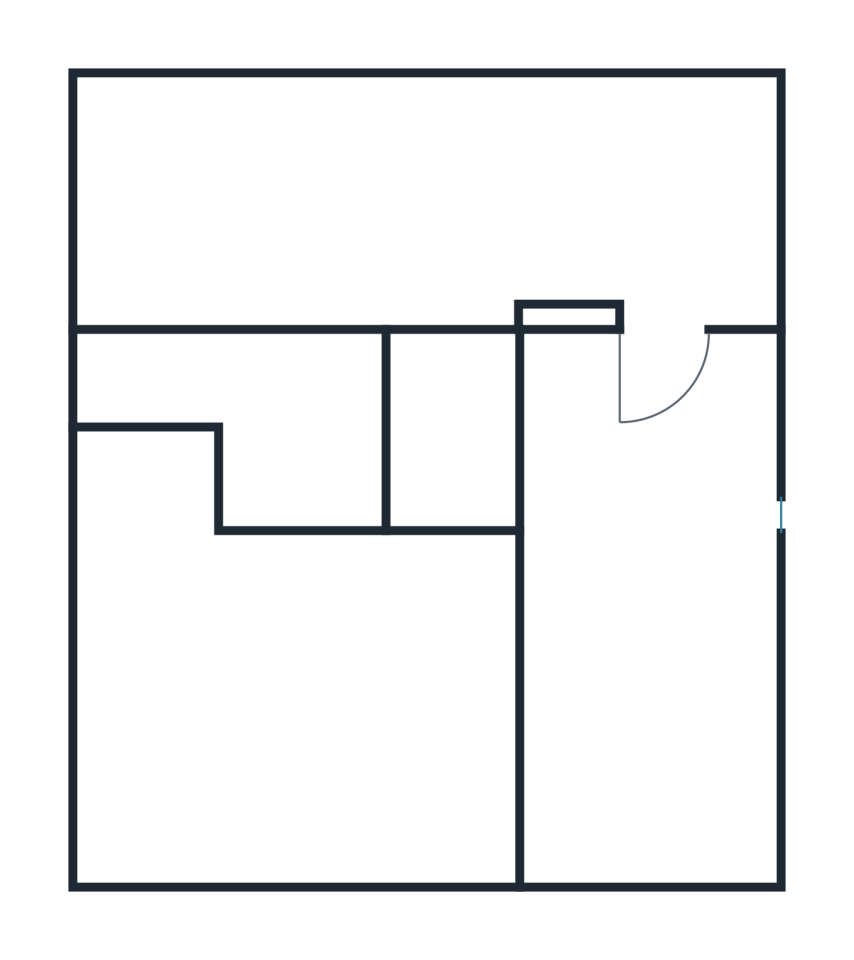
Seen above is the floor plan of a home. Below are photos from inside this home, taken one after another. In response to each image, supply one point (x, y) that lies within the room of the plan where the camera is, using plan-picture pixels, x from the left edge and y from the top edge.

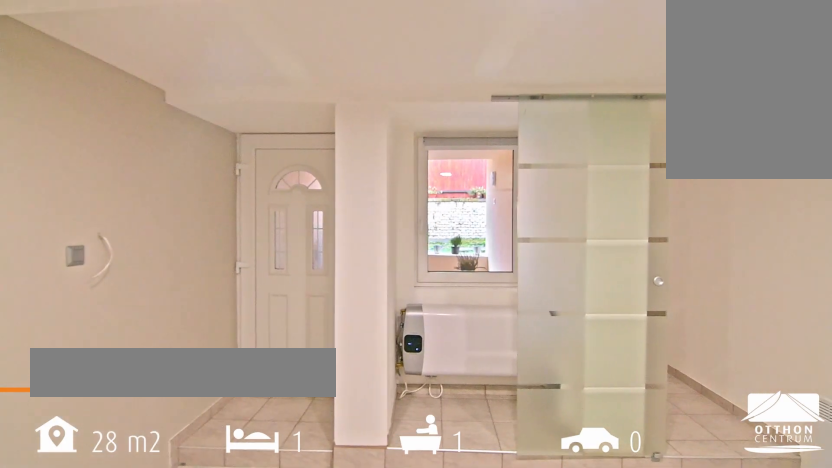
(381, 208)
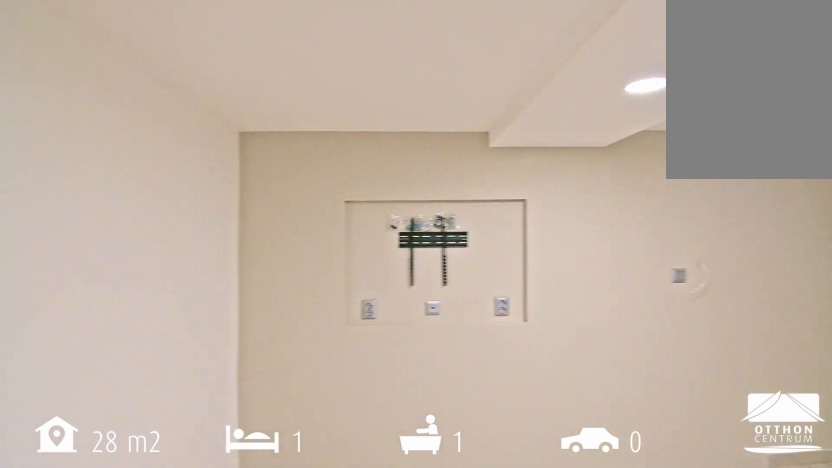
(381, 208)
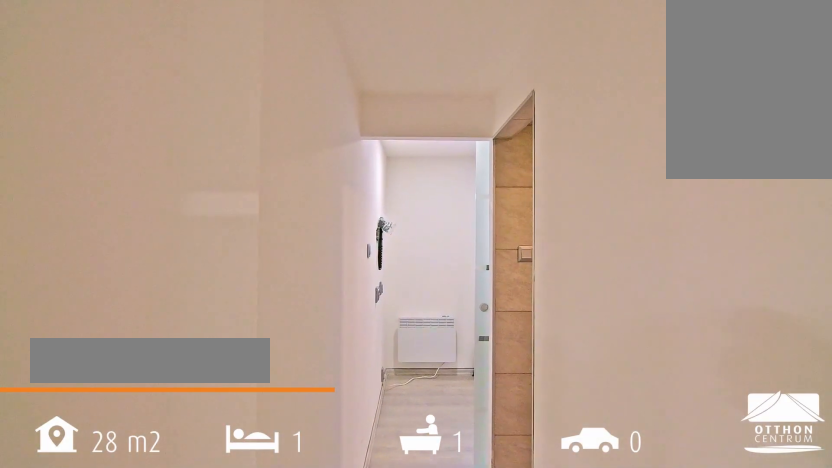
(461, 431)
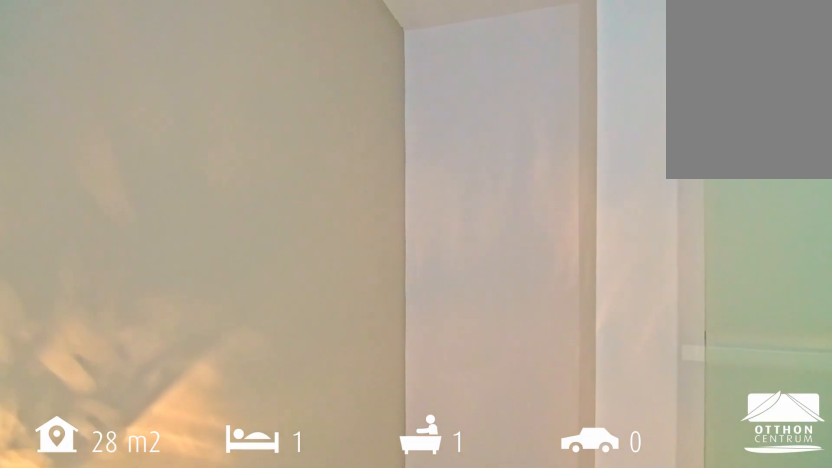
(267, 740)
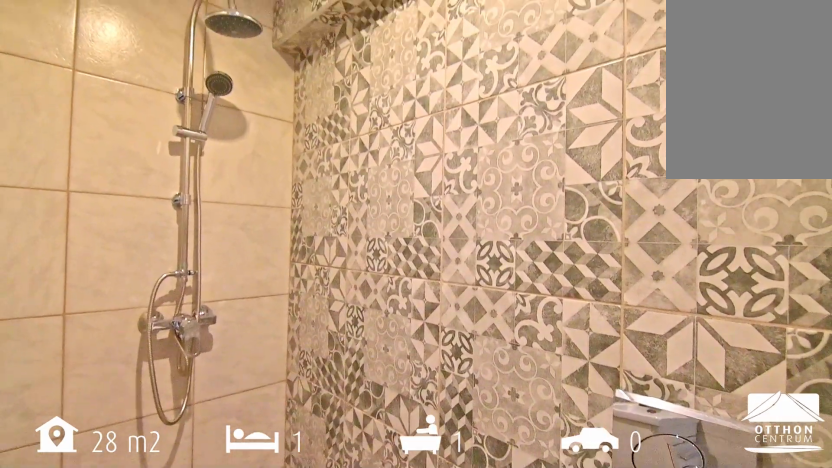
(303, 425)
